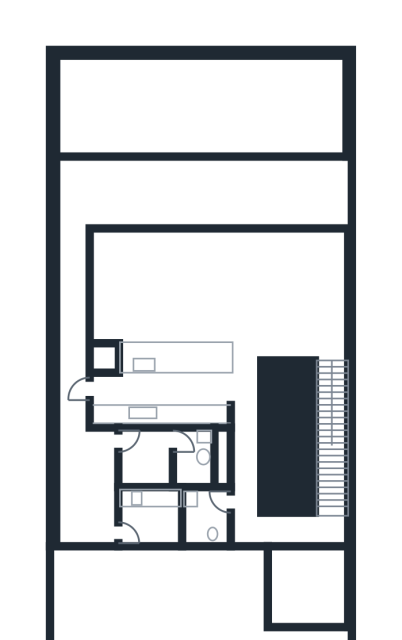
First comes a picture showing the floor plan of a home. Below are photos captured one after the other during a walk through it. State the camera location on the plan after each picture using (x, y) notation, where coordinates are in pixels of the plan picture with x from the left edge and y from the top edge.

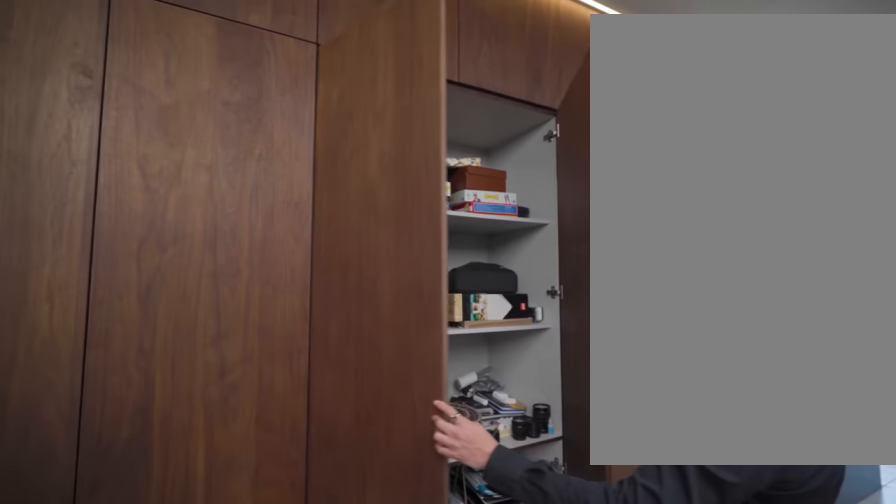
(246, 482)
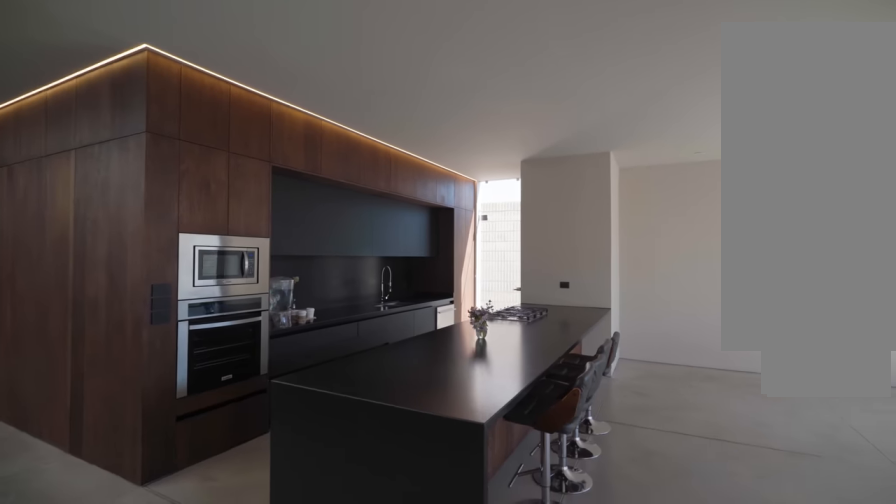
(202, 328)
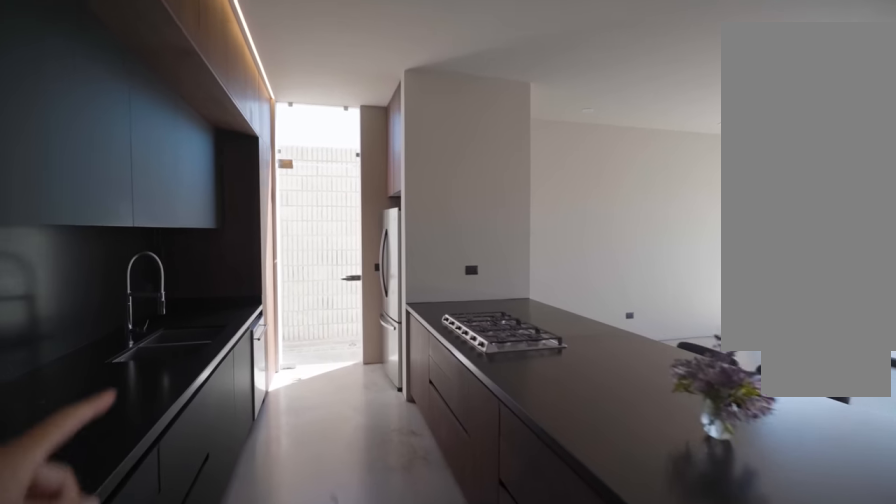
(244, 377)
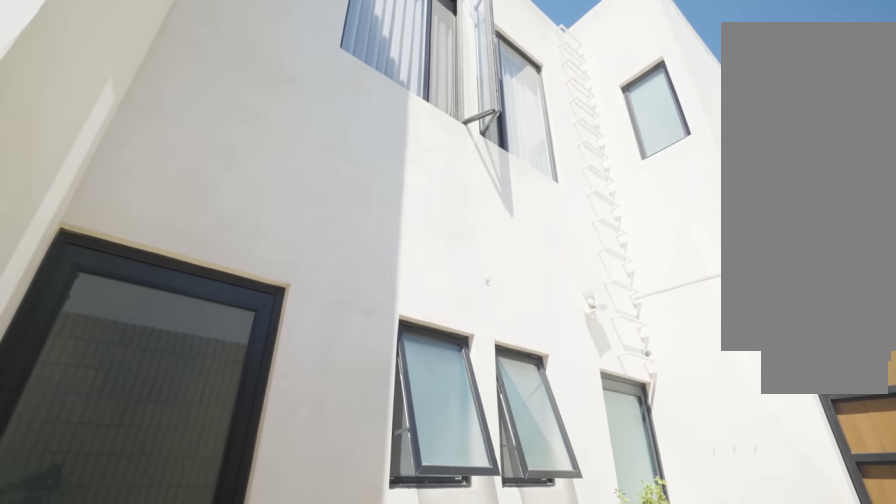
(74, 452)
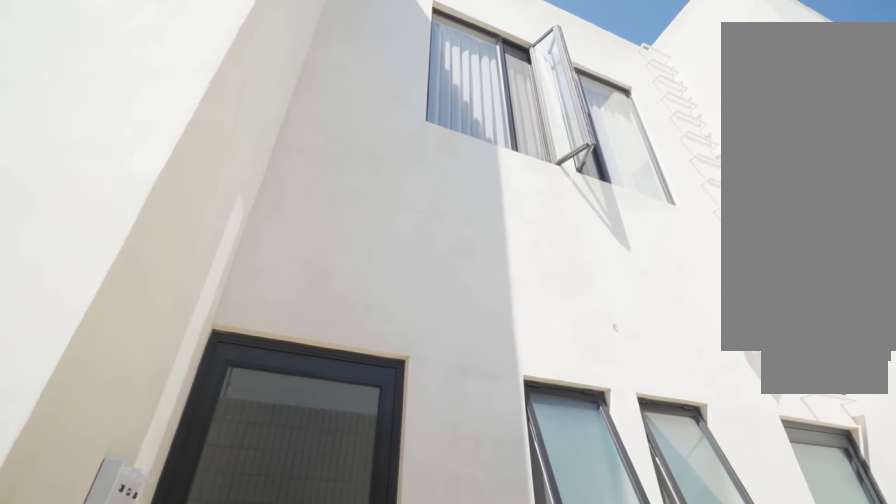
(73, 464)
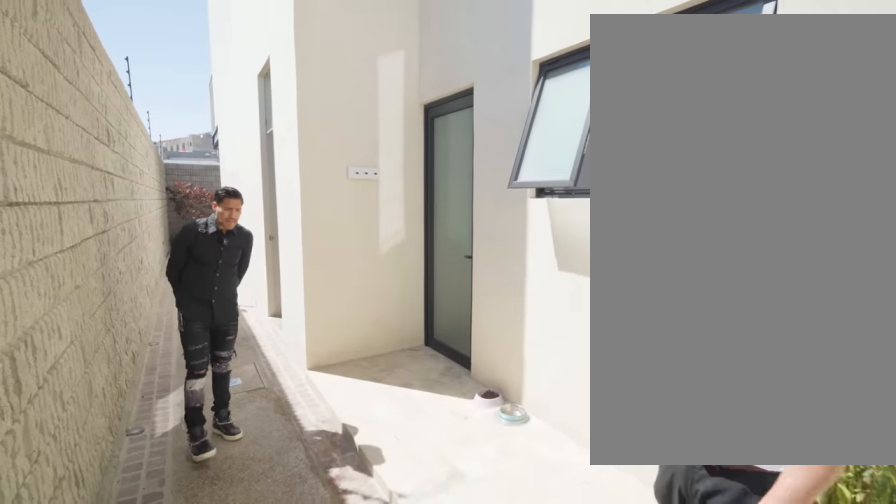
(82, 521)
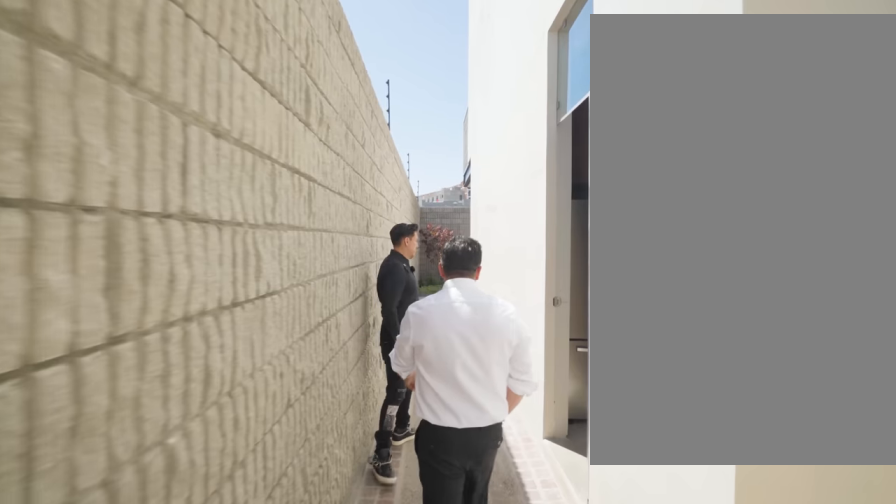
(69, 472)
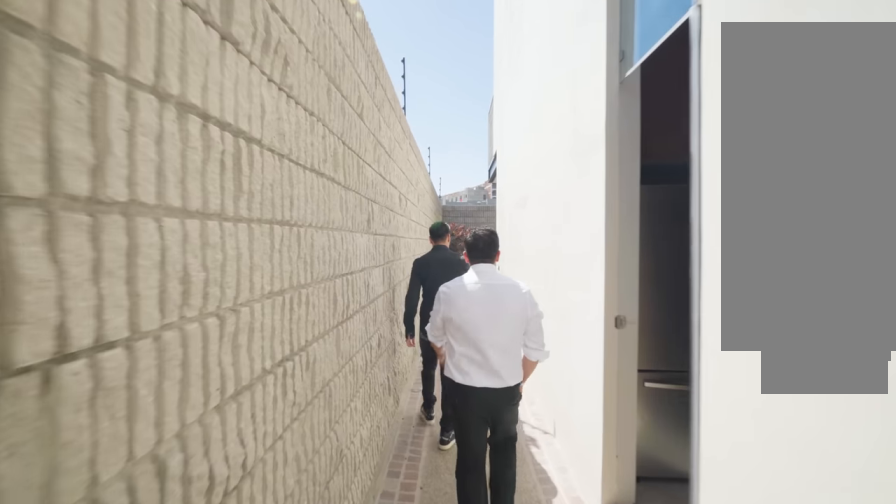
(65, 451)
